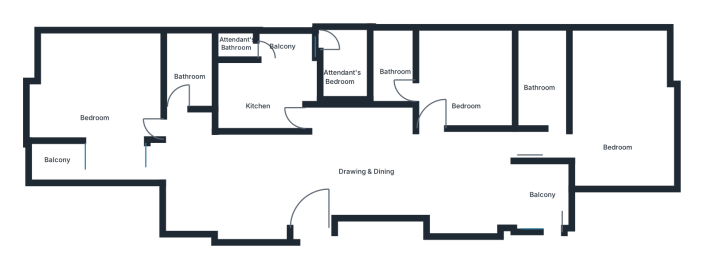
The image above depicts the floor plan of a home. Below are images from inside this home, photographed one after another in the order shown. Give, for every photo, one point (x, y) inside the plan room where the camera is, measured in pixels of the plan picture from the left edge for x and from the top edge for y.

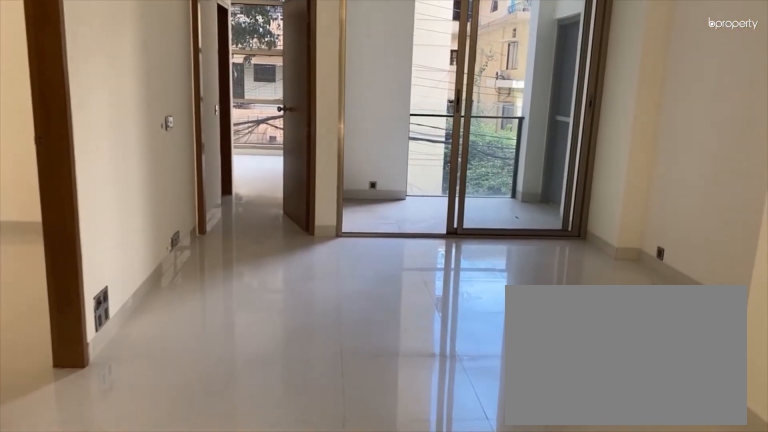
(421, 171)
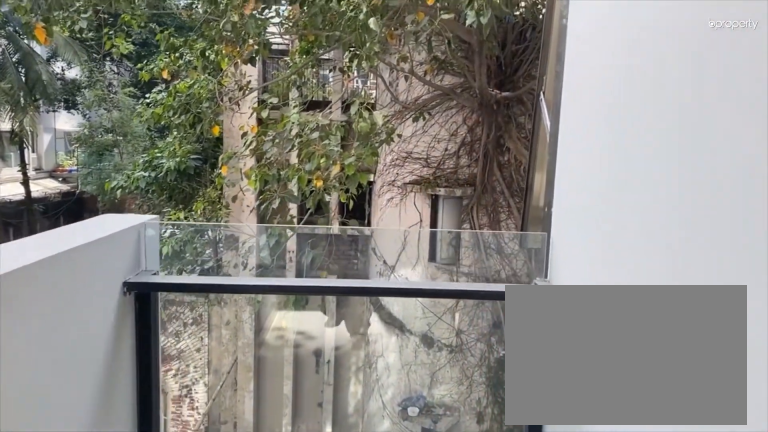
(66, 165)
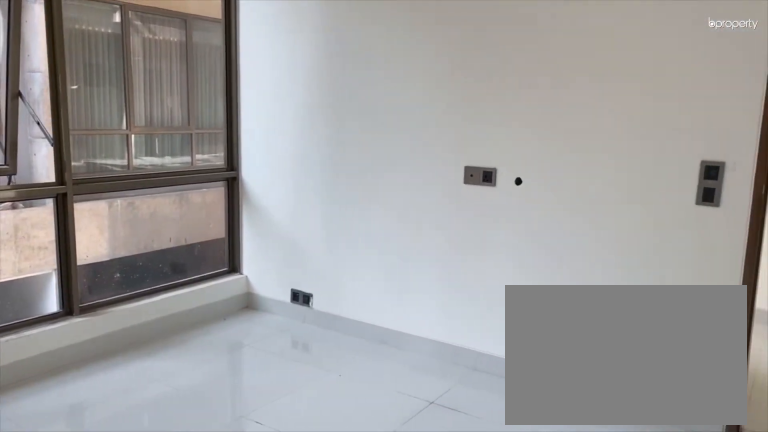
(94, 97)
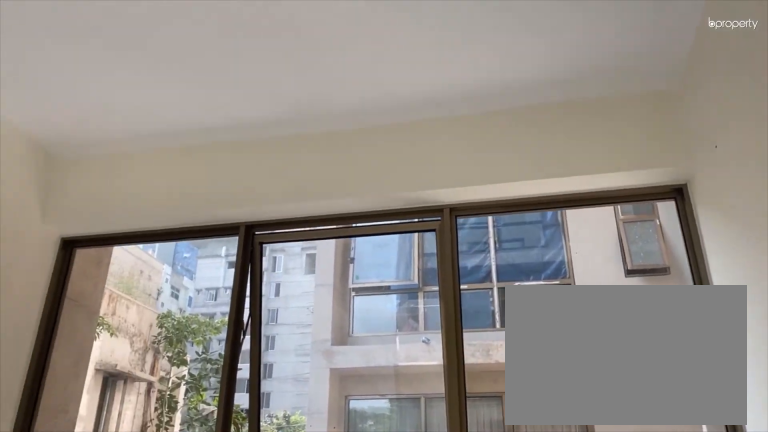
(94, 97)
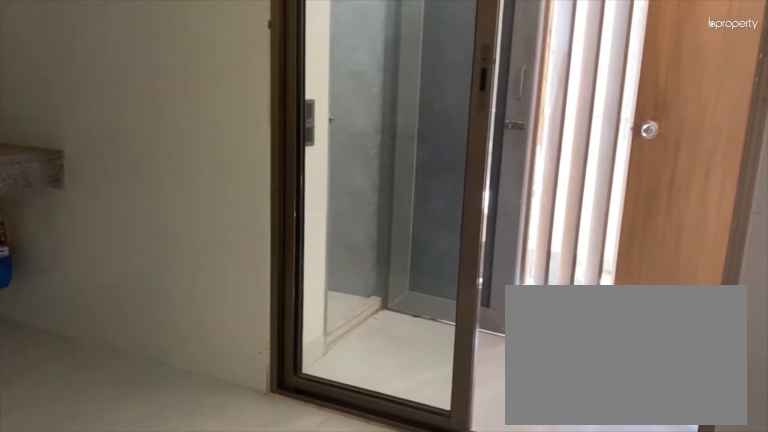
(259, 89)
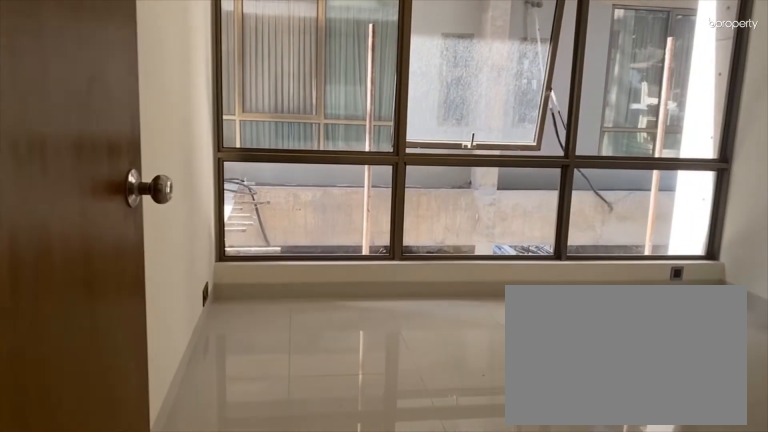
(428, 131)
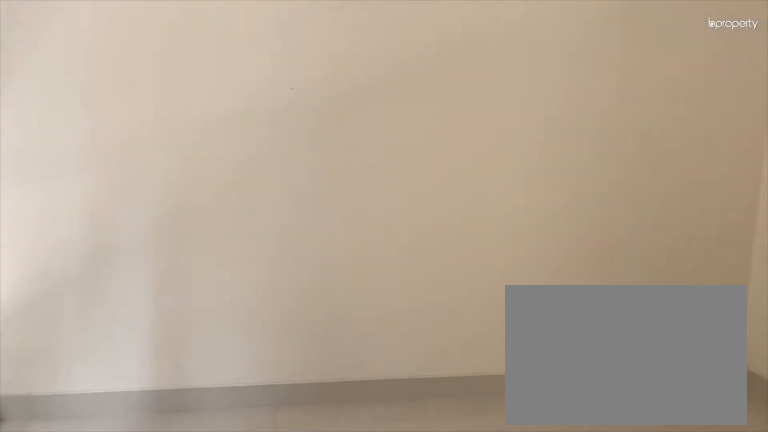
(462, 67)
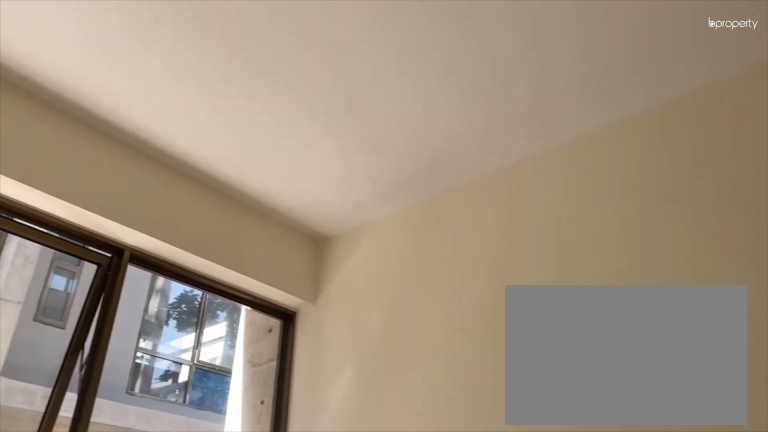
(462, 67)
